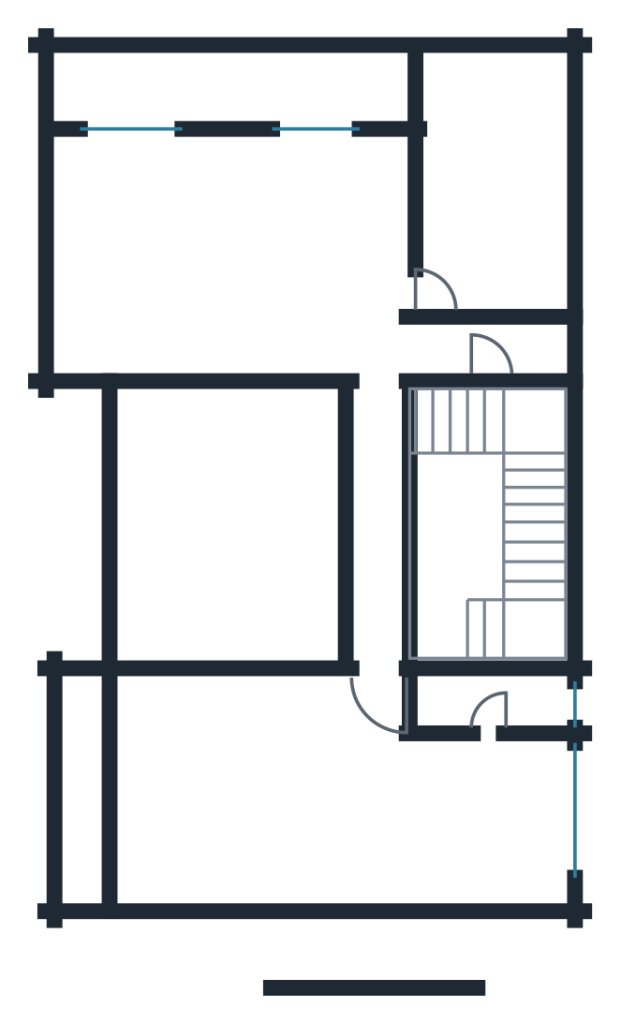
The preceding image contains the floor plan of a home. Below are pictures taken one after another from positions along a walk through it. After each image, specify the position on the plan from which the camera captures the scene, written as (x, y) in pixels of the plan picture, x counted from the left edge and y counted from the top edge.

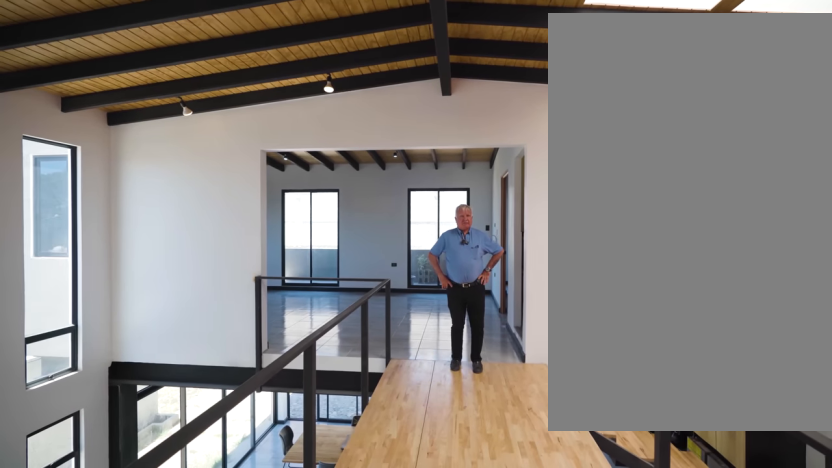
(373, 479)
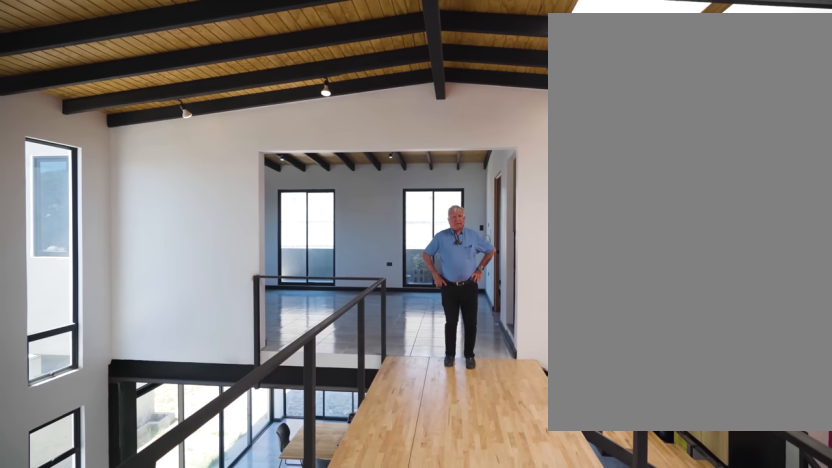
(374, 495)
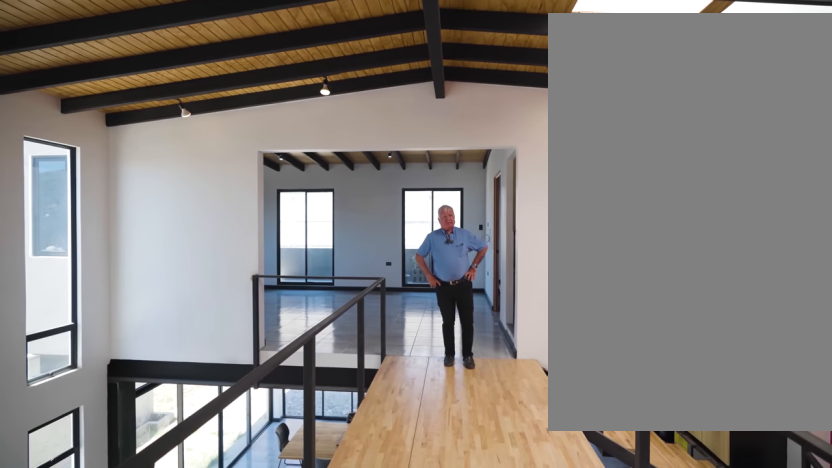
(374, 509)
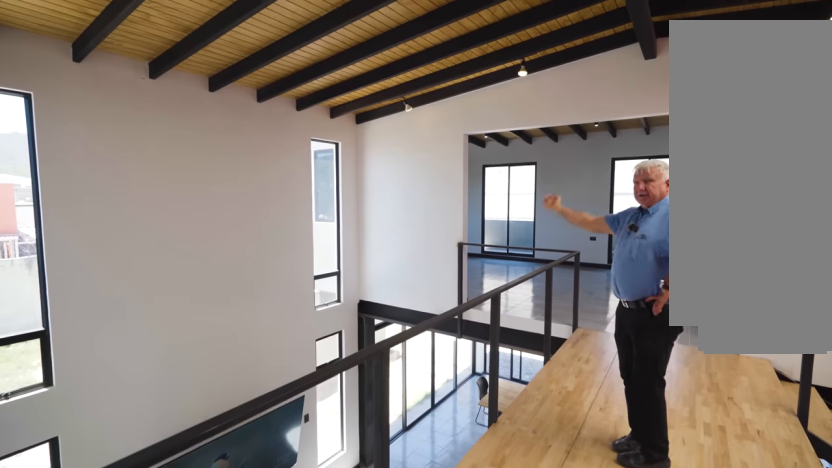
(367, 606)
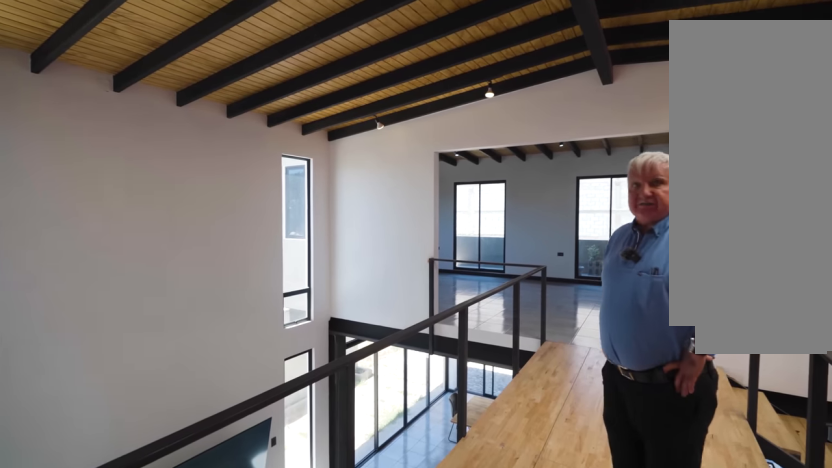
(366, 633)
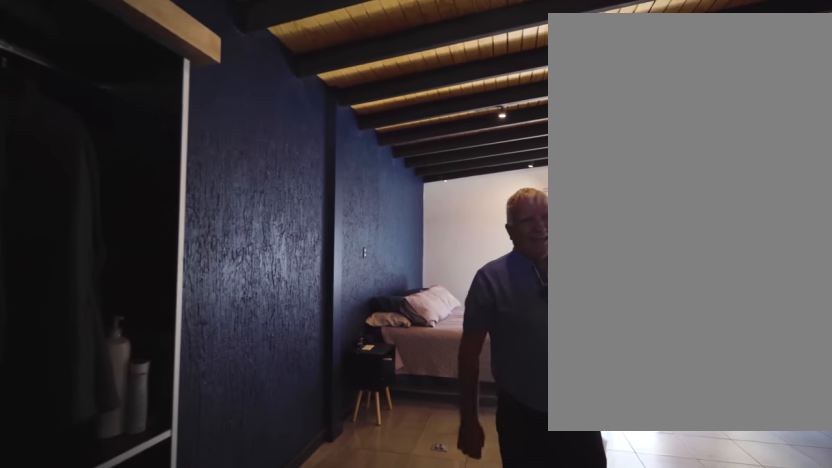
(489, 781)
